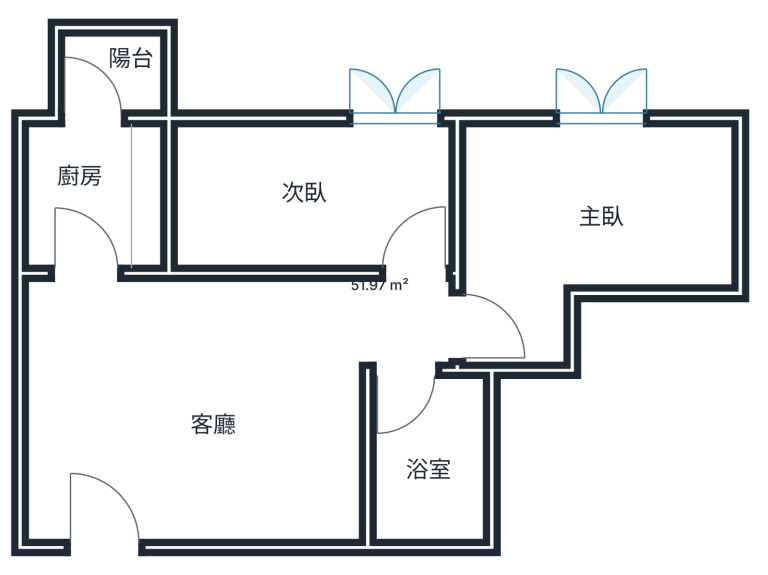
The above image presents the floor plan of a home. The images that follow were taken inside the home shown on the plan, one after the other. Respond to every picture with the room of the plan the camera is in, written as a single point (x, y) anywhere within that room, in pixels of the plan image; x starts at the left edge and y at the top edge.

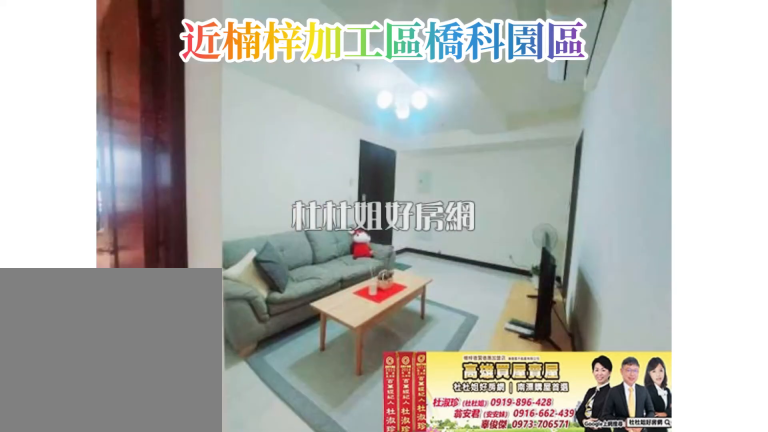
(208, 341)
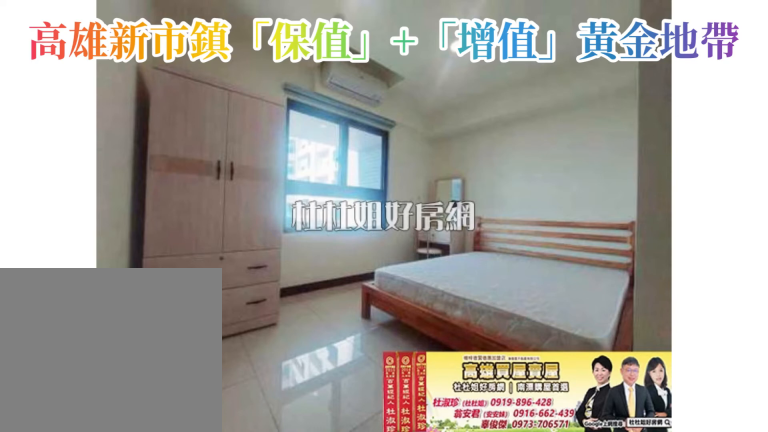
(688, 220)
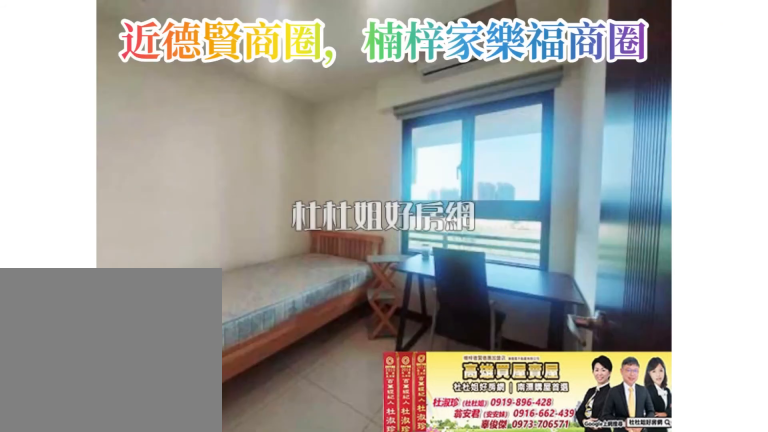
(406, 163)
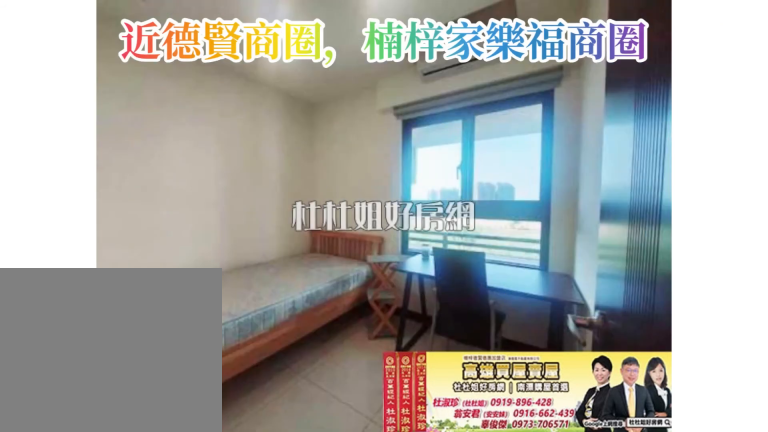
(407, 160)
